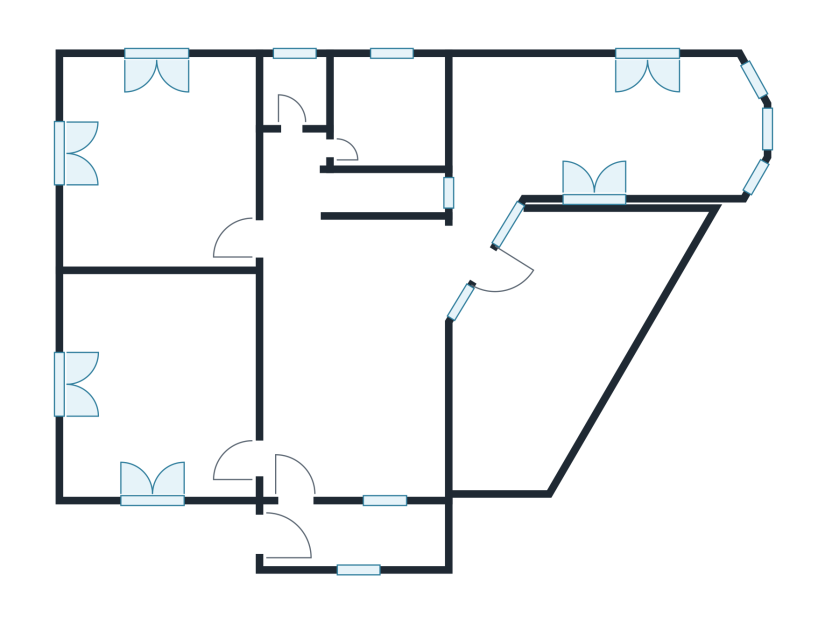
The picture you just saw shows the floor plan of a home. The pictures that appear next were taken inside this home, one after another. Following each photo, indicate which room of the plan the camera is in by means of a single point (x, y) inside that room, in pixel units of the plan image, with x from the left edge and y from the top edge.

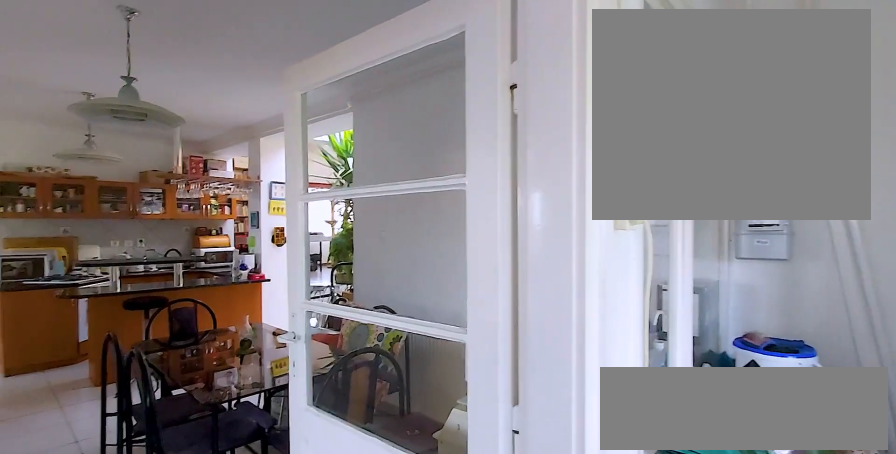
(355, 540)
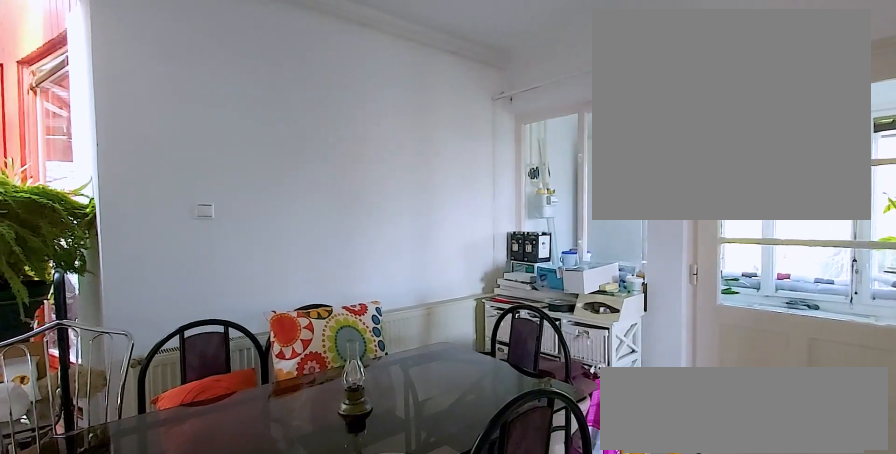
(355, 369)
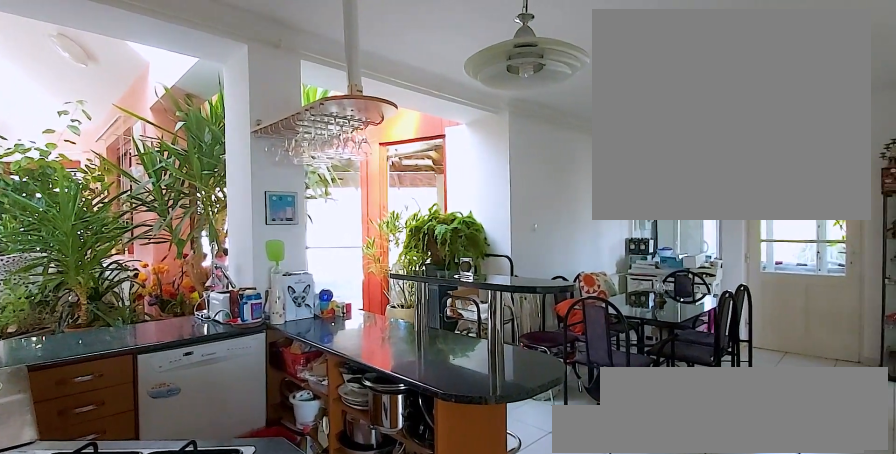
(355, 369)
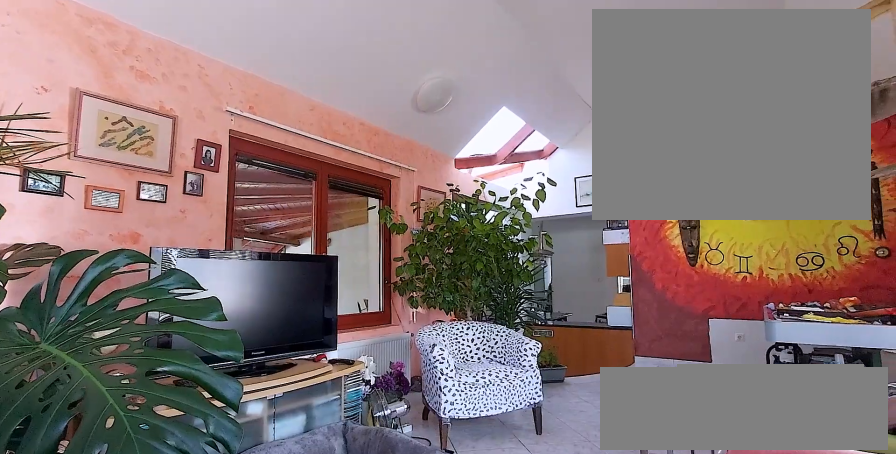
(615, 129)
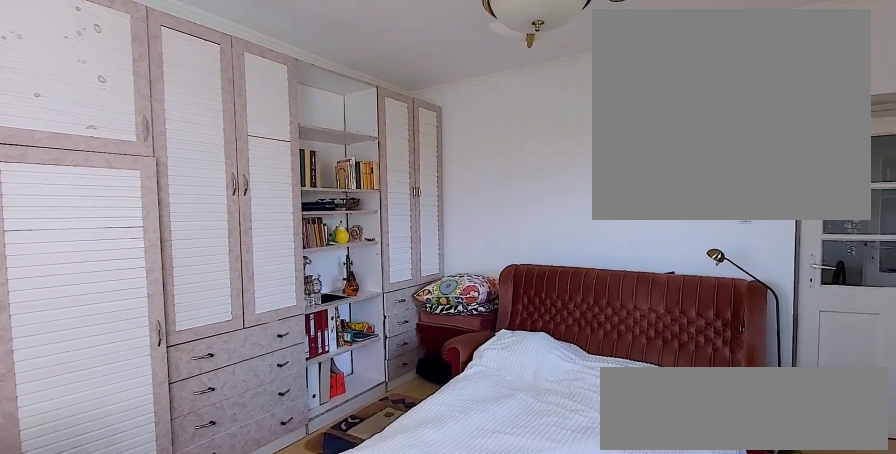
(163, 393)
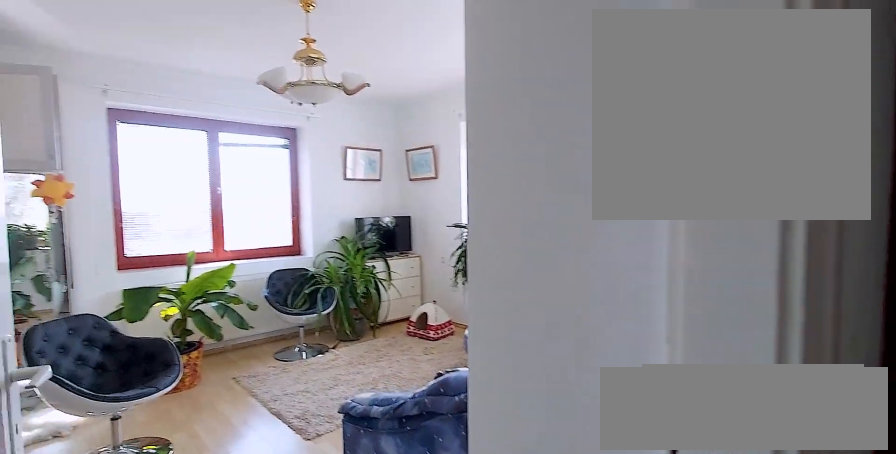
(163, 170)
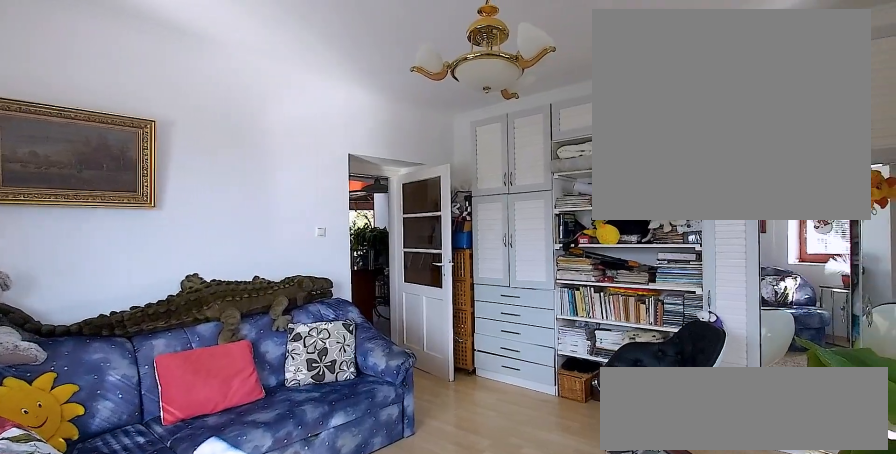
(163, 170)
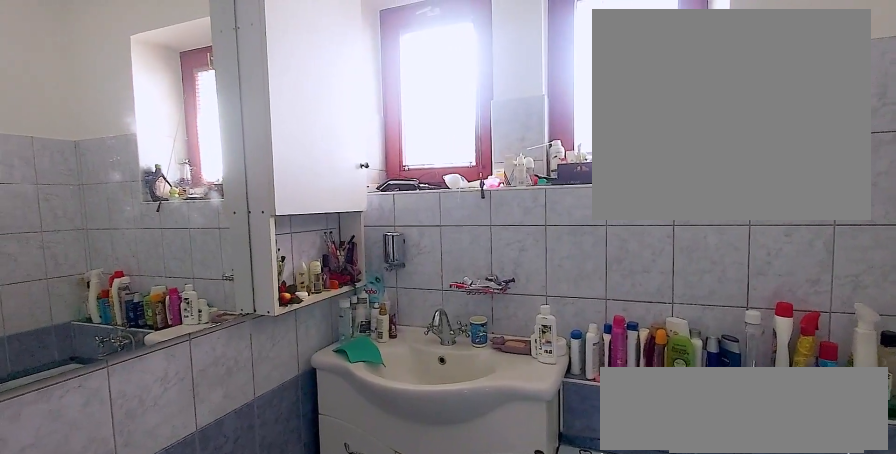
(392, 117)
